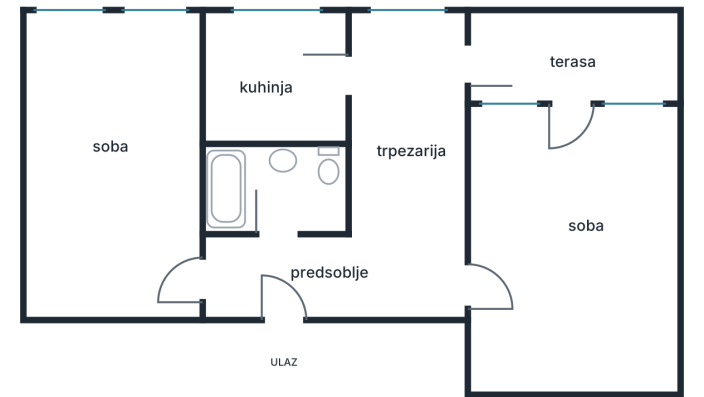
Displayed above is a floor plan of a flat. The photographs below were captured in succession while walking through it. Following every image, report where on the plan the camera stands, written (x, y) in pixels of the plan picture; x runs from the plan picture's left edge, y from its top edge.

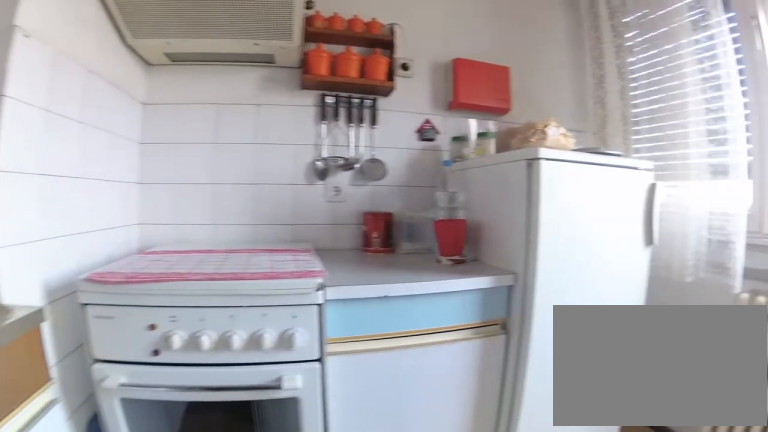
(272, 90)
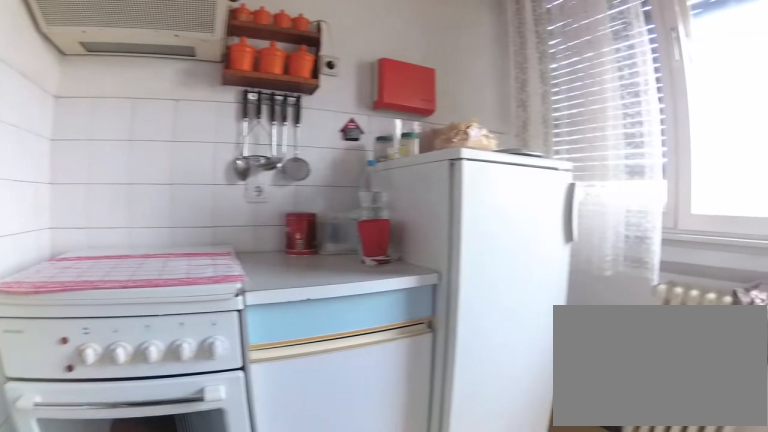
(271, 93)
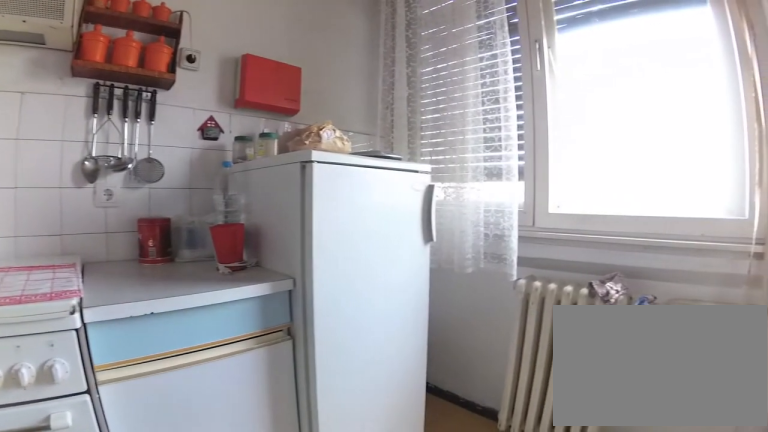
(267, 98)
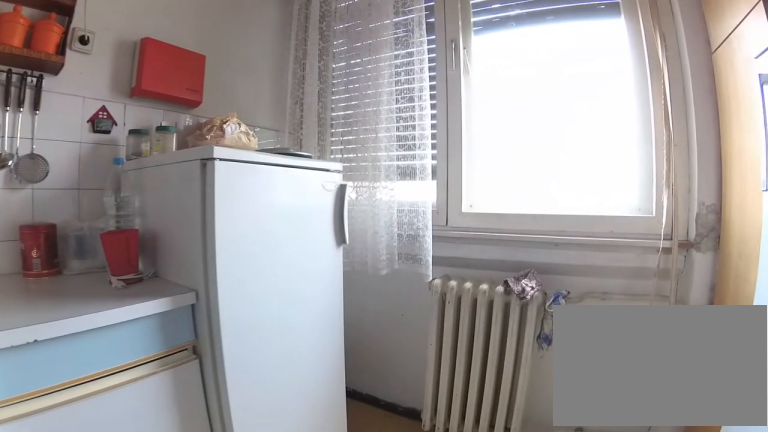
(260, 101)
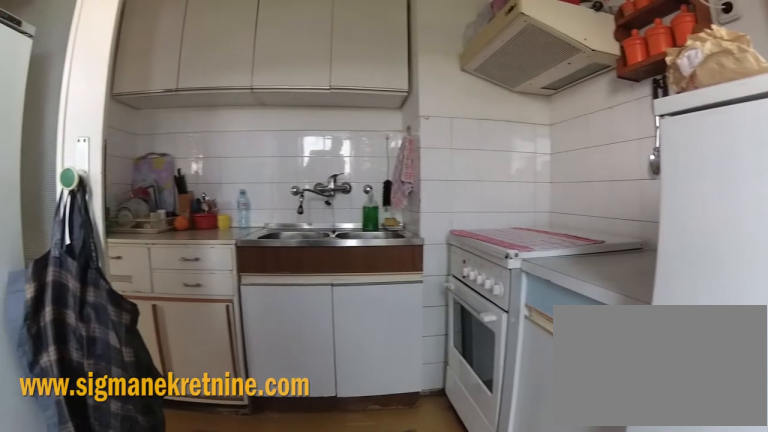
(267, 30)
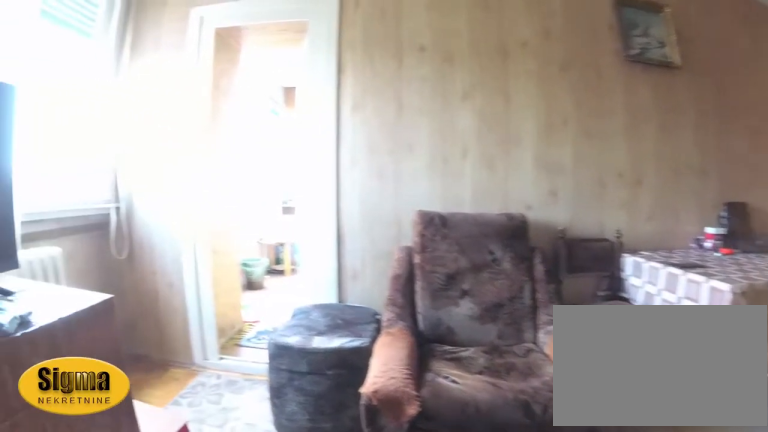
(344, 83)
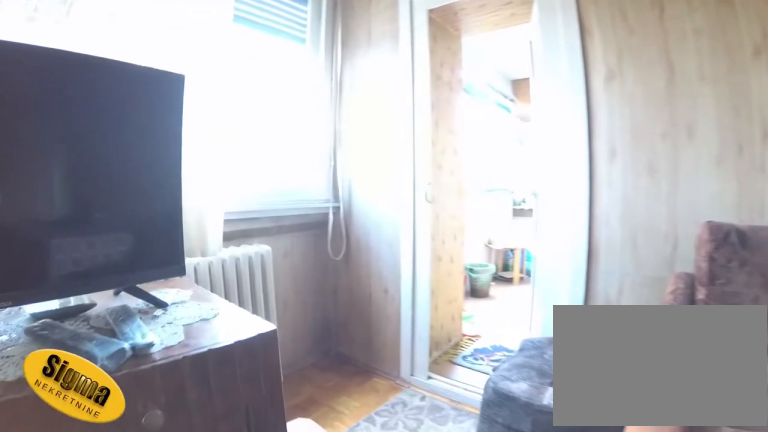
(359, 92)
